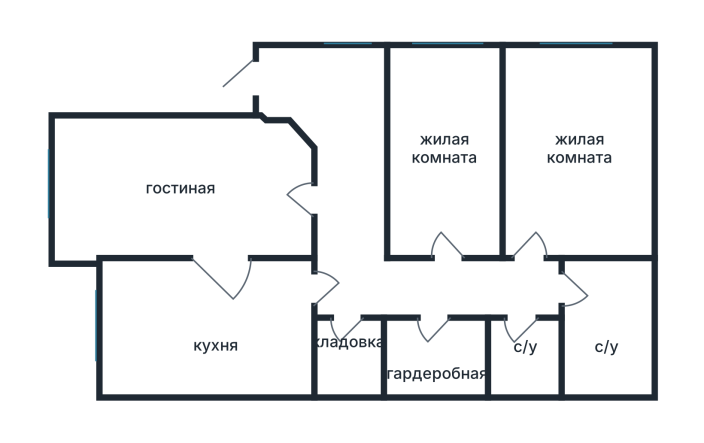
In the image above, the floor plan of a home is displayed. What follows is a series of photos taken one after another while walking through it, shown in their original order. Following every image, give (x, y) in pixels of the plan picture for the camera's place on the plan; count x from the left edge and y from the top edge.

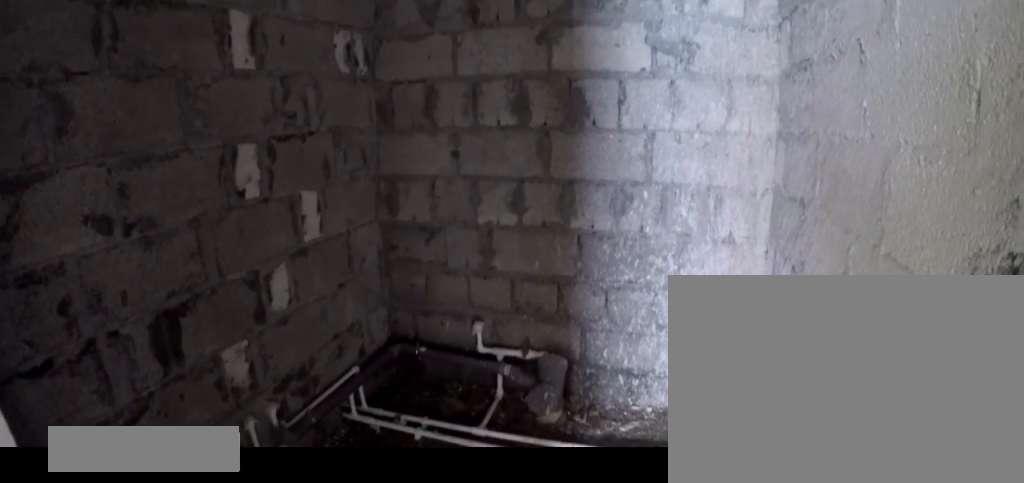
(524, 340)
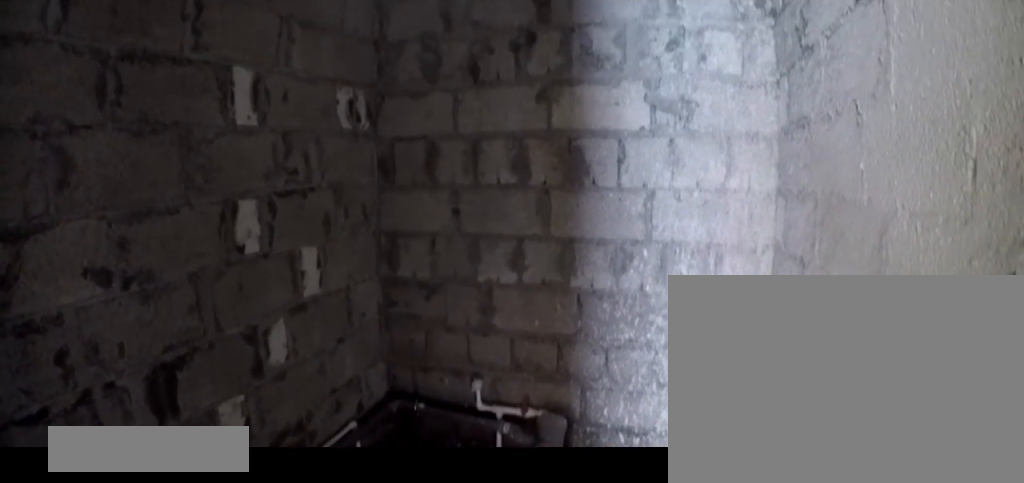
(524, 339)
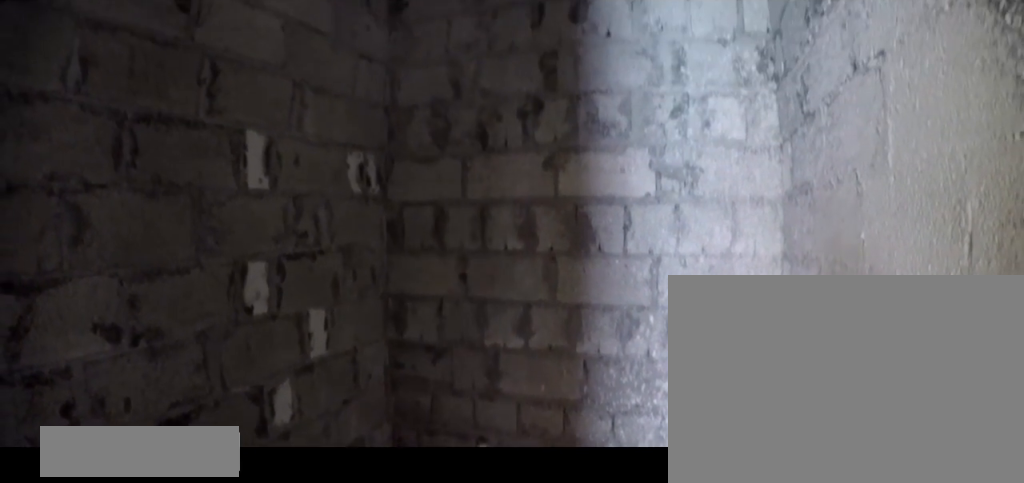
(524, 339)
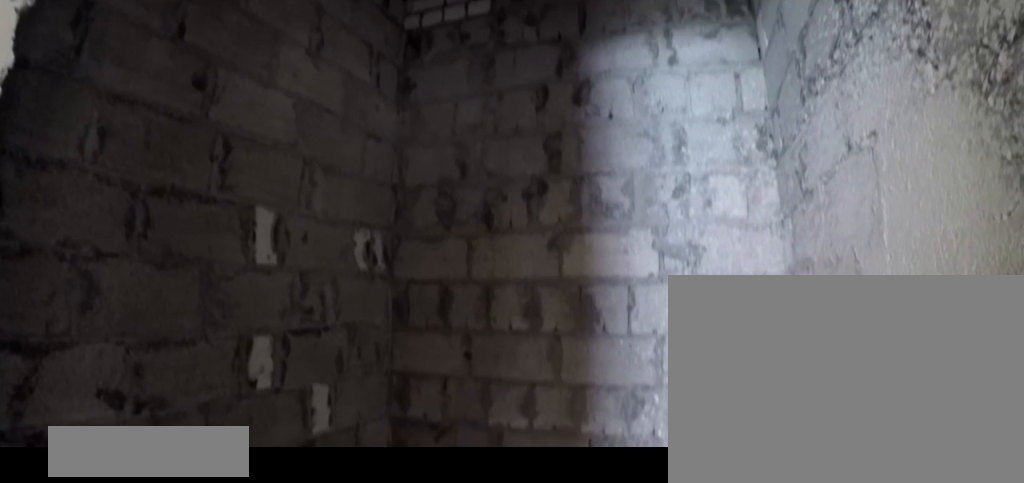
(524, 341)
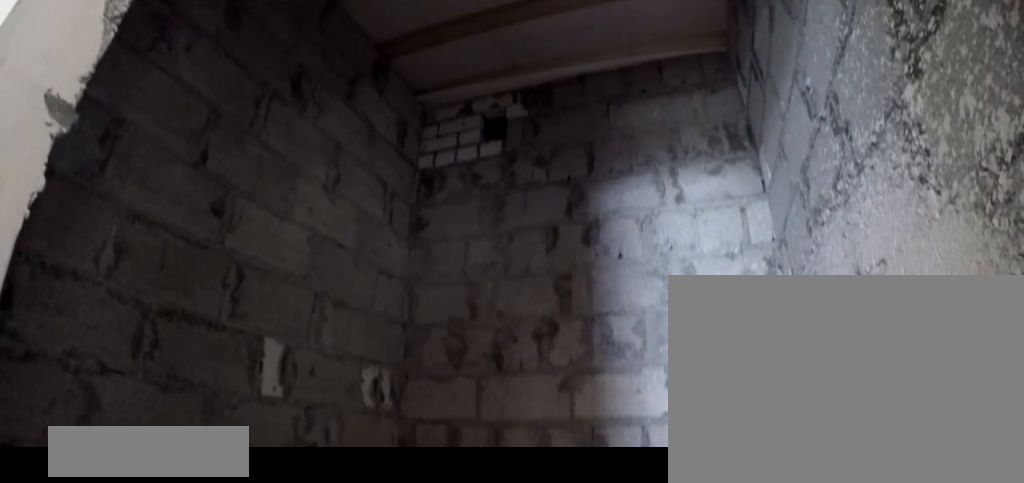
(522, 310)
